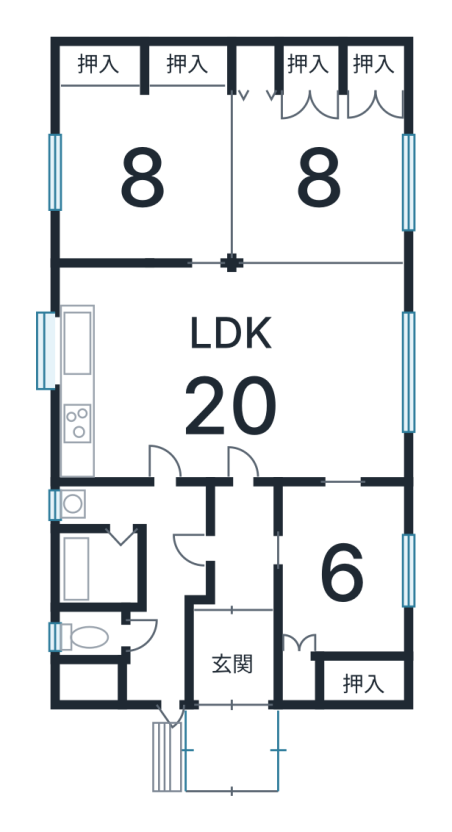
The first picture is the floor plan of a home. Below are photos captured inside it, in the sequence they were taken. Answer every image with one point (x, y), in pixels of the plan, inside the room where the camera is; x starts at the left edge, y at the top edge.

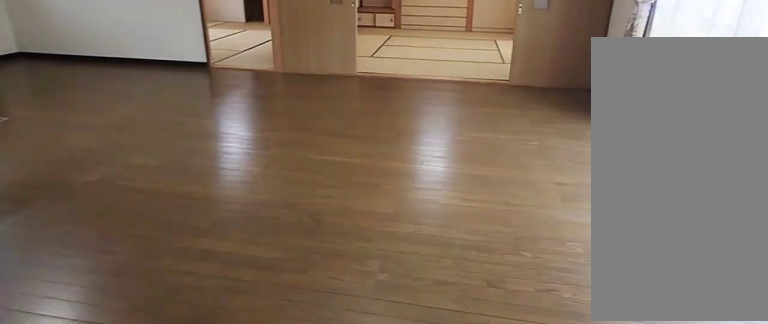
(235, 375)
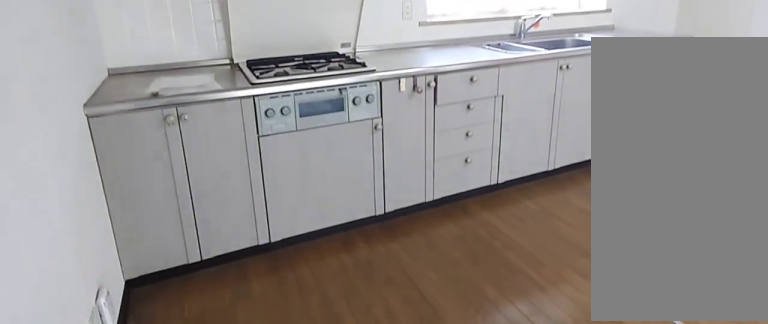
(119, 407)
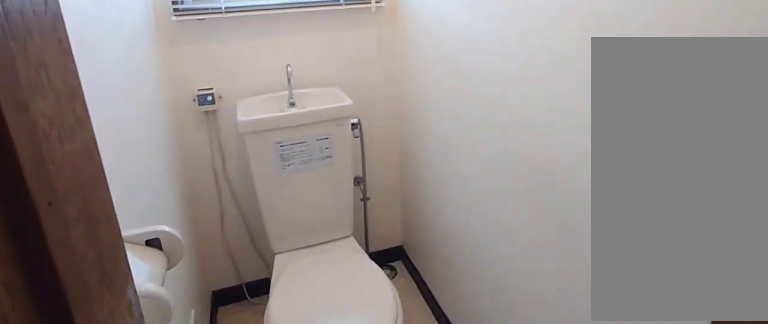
(94, 639)
